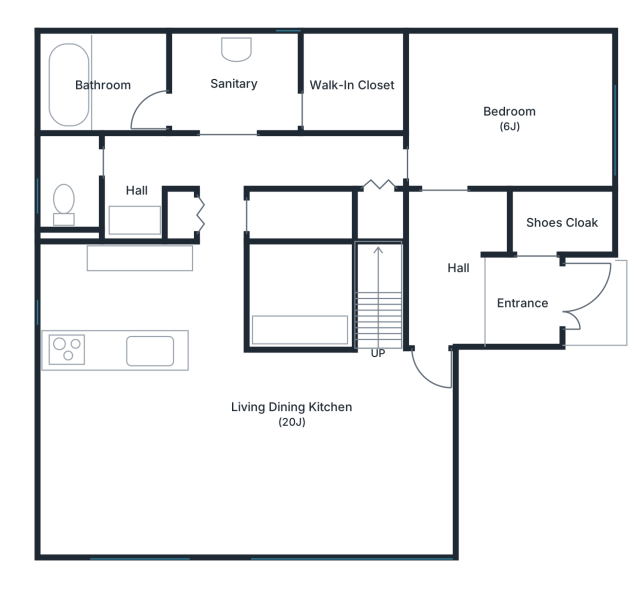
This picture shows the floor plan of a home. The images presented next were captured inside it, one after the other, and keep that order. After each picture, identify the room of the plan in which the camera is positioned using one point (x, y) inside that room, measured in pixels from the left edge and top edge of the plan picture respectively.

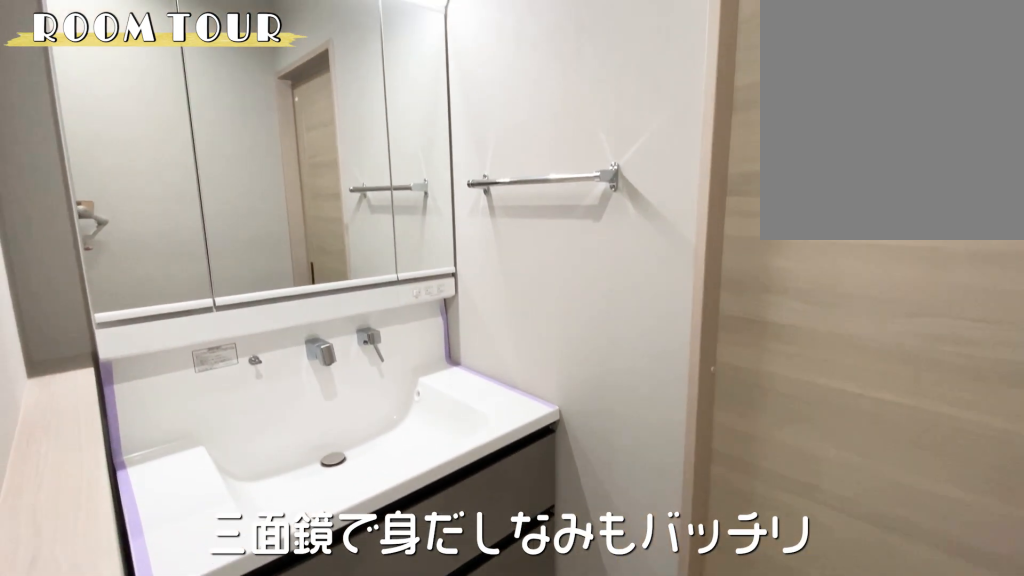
(140, 180)
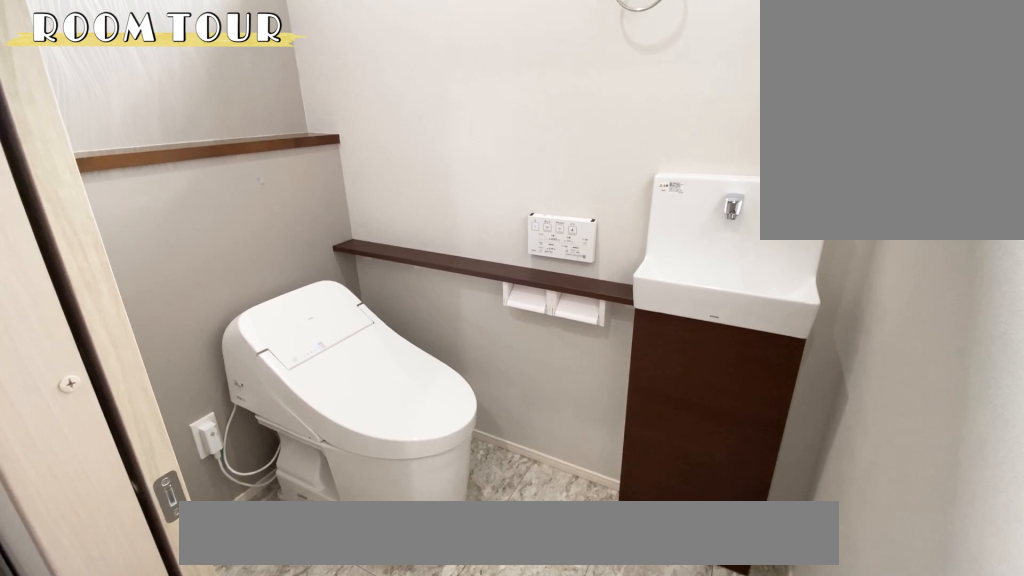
(78, 180)
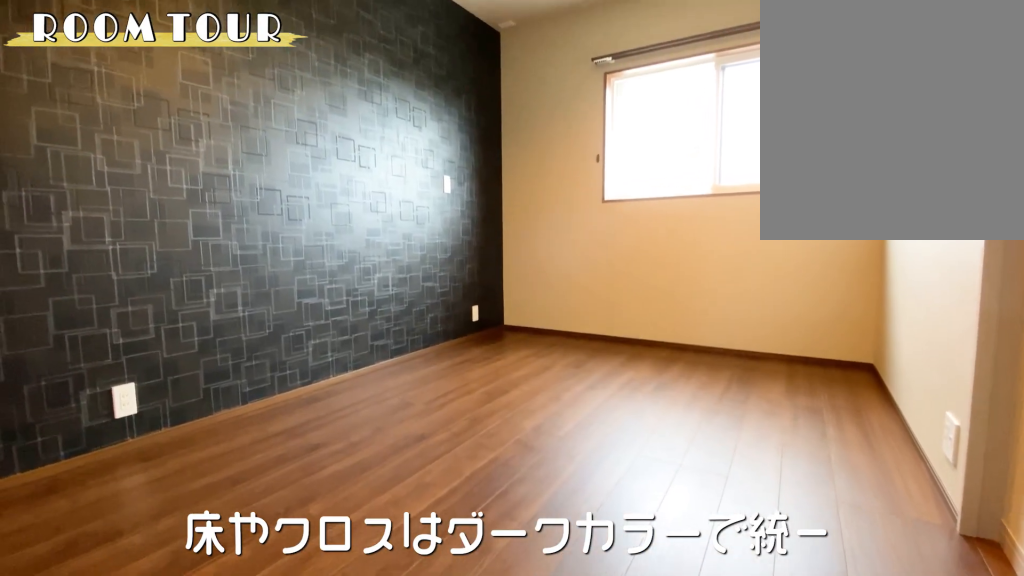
(512, 114)
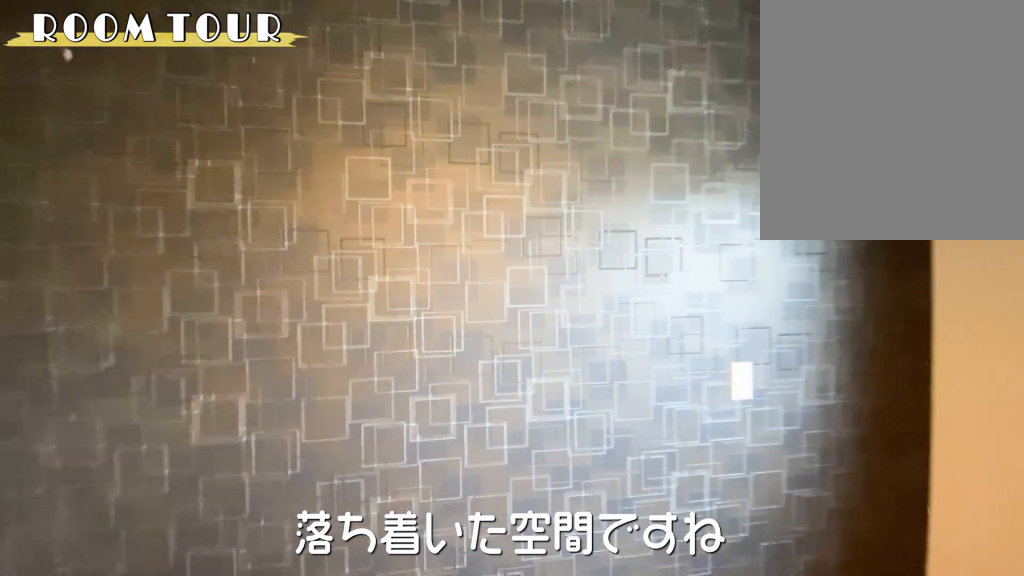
(512, 114)
